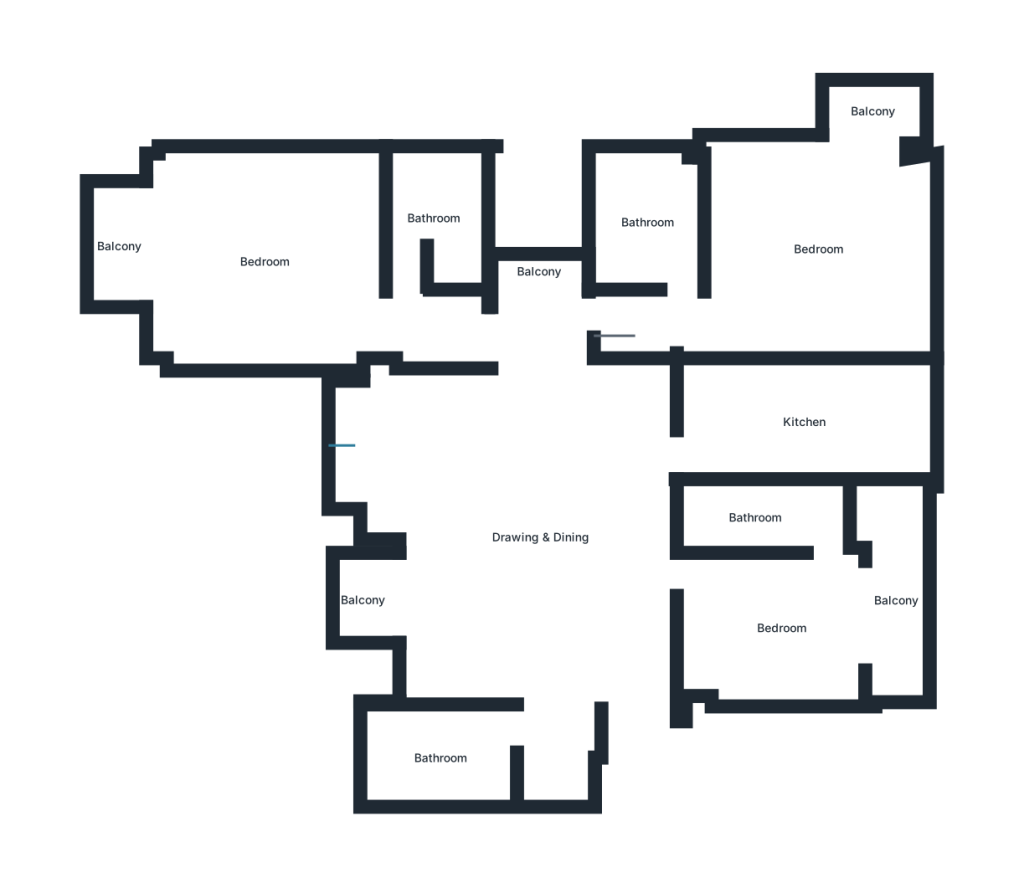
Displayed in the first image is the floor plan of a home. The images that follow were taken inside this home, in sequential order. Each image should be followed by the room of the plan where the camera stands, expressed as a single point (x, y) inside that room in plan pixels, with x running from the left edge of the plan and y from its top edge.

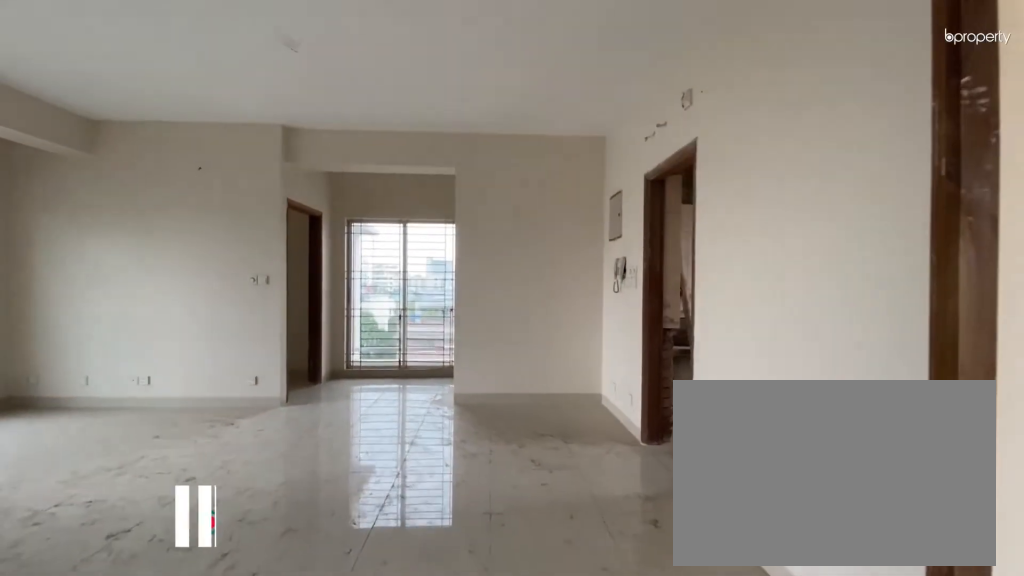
(545, 543)
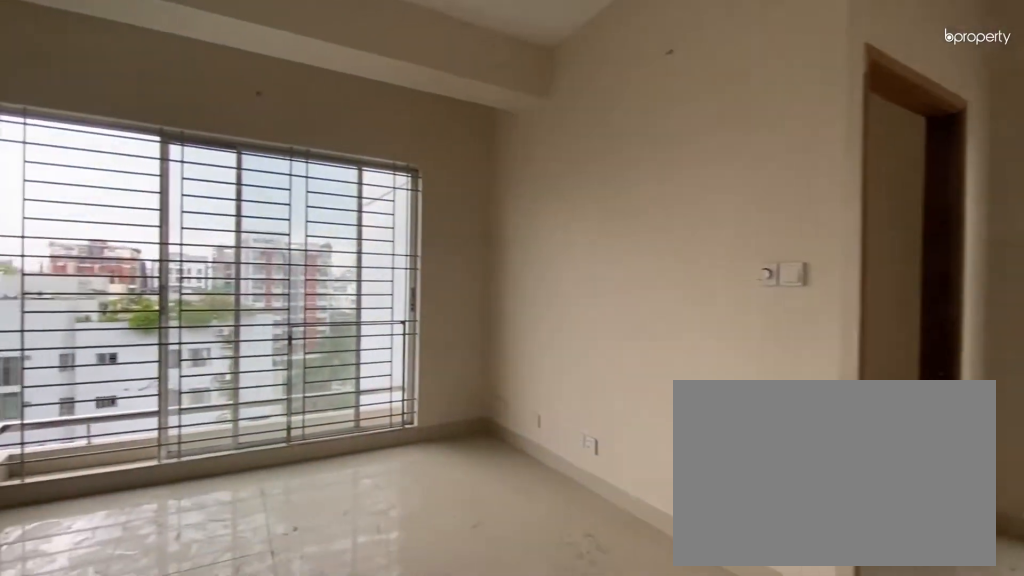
(545, 543)
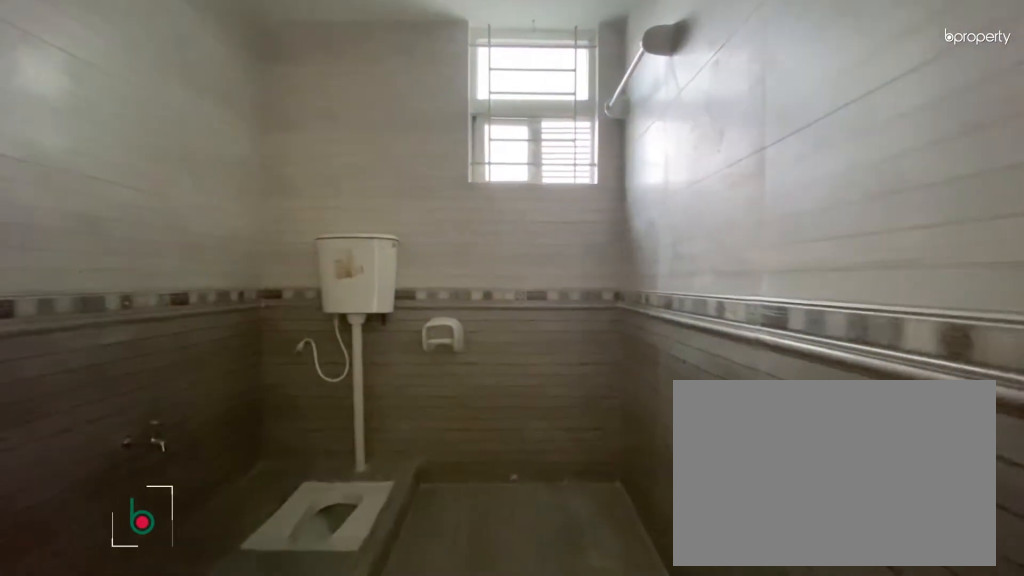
(441, 755)
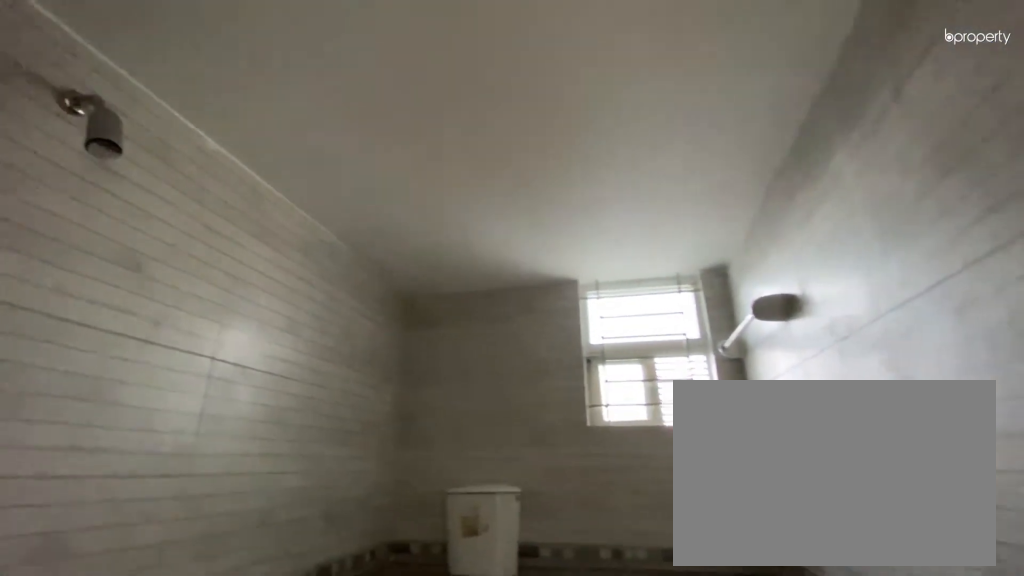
(441, 755)
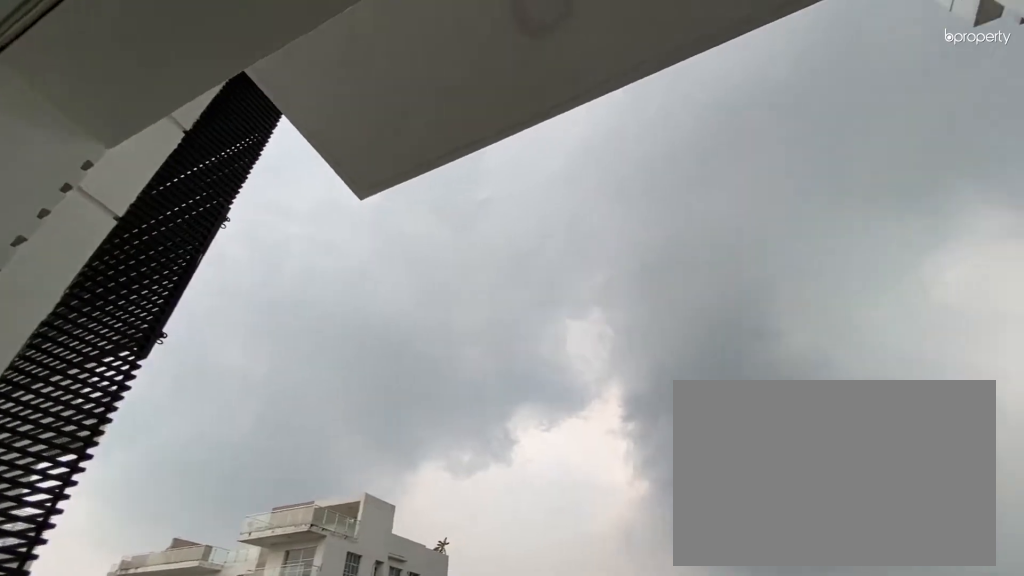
(359, 599)
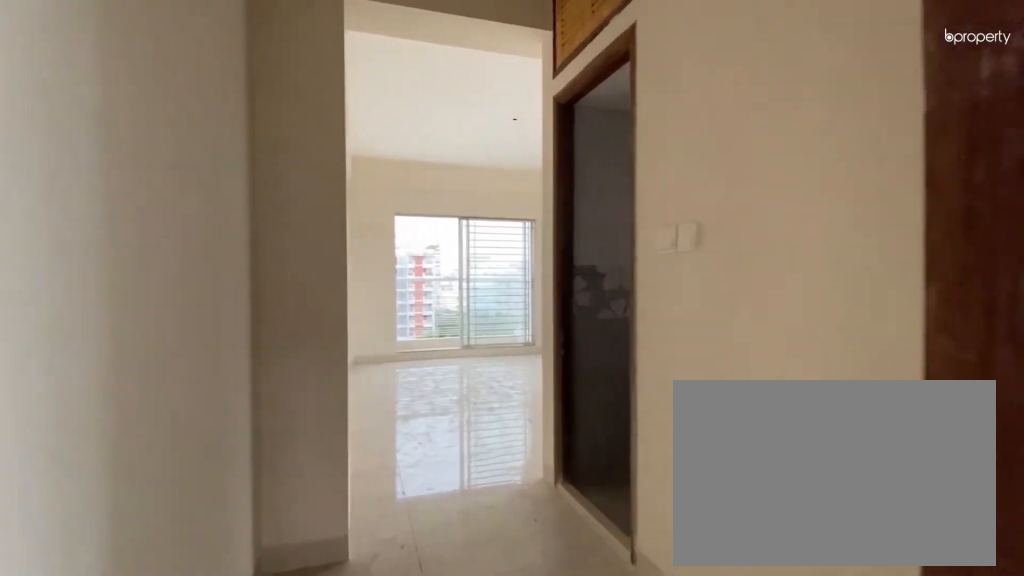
(476, 331)
